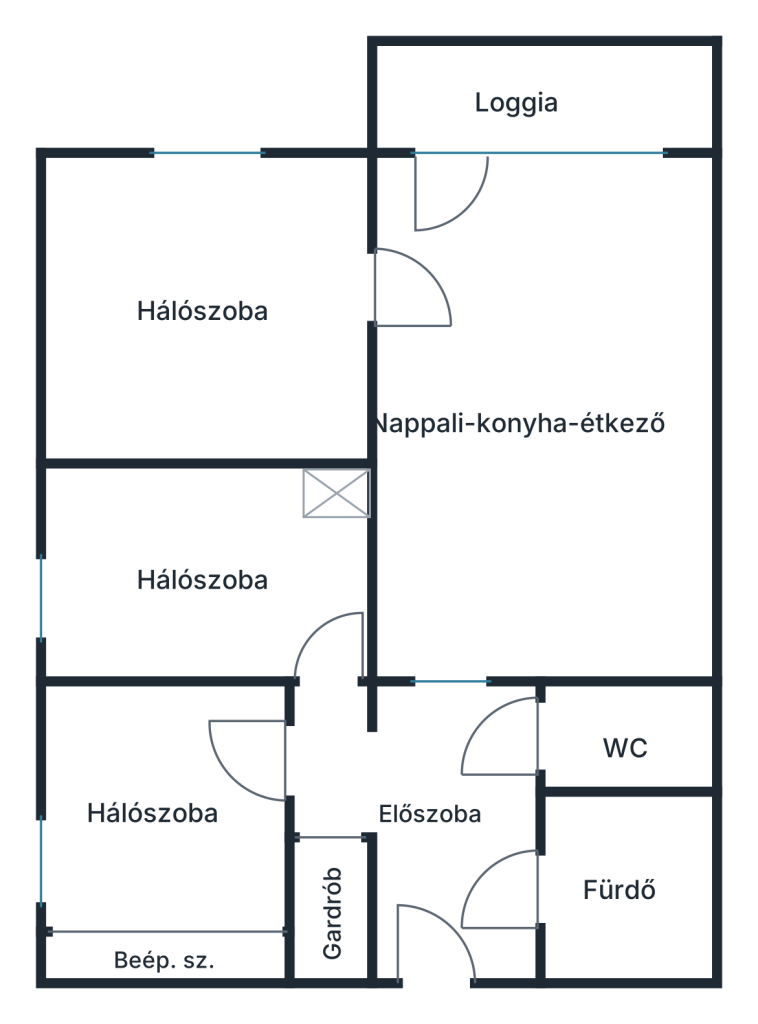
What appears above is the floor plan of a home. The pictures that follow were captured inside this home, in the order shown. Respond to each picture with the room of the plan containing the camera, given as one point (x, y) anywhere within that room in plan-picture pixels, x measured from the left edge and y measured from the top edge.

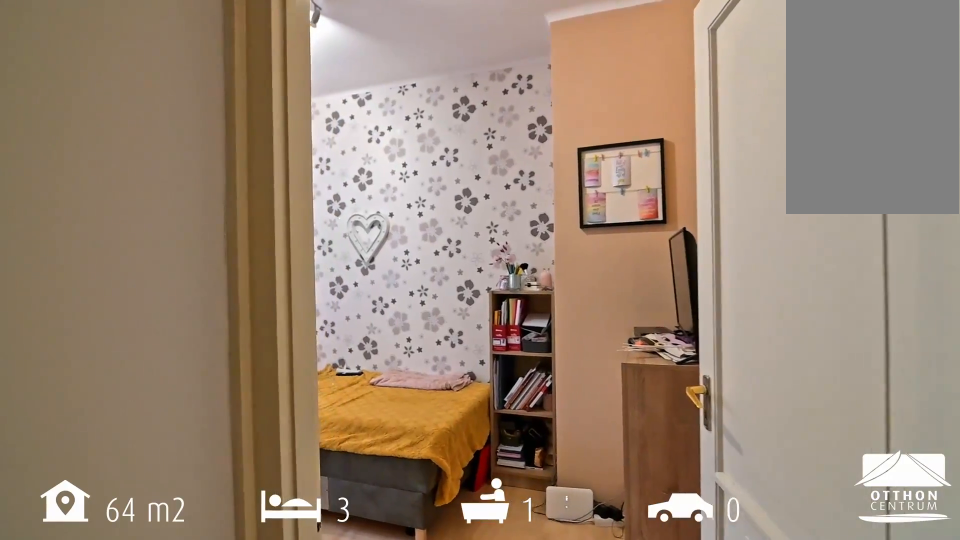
(216, 580)
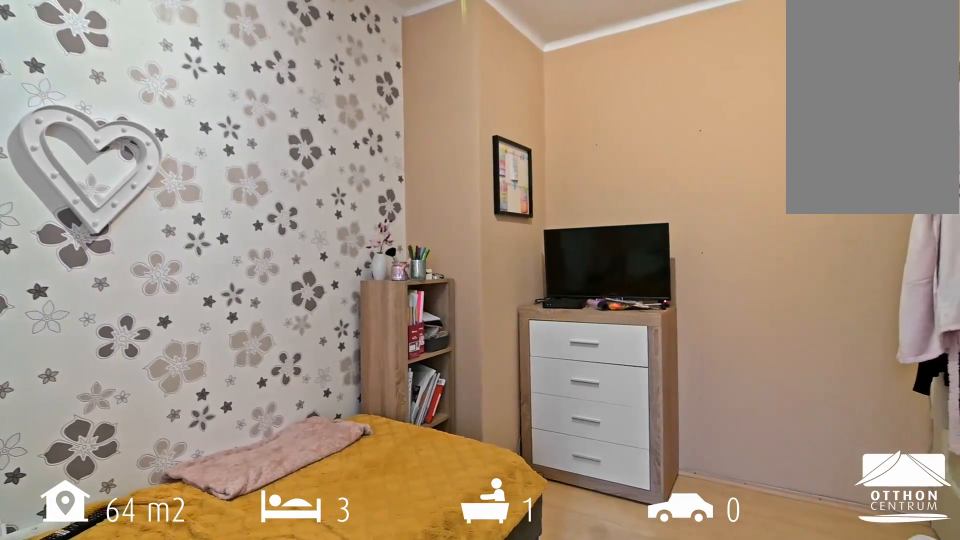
(216, 580)
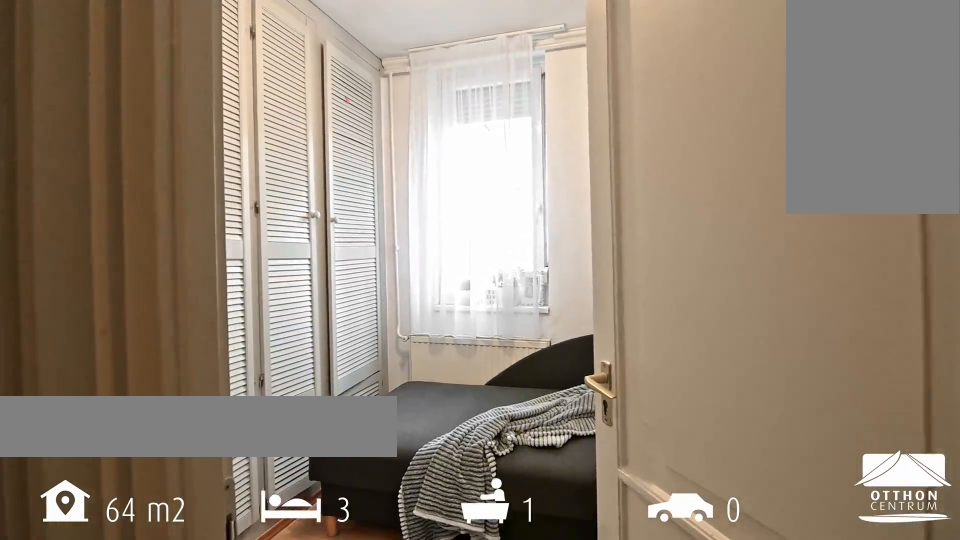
(164, 818)
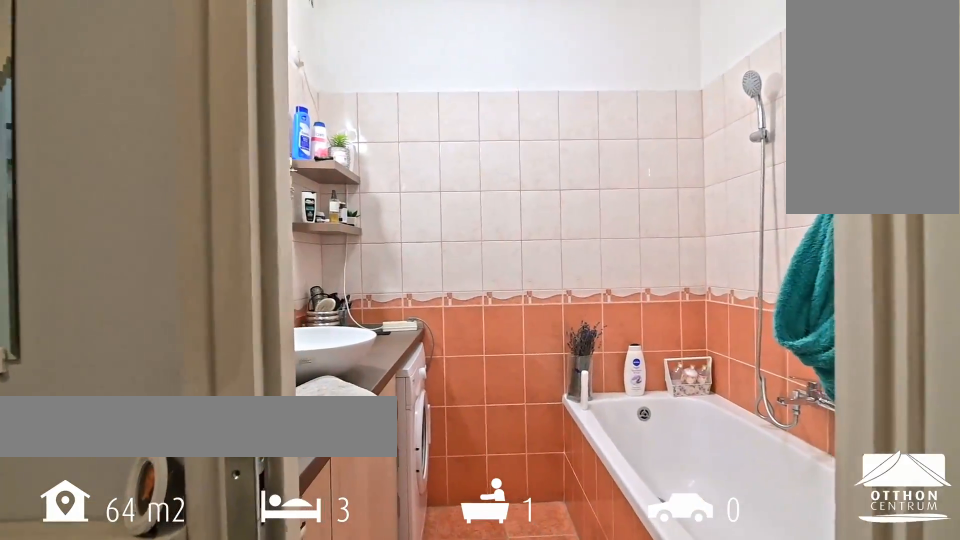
(623, 884)
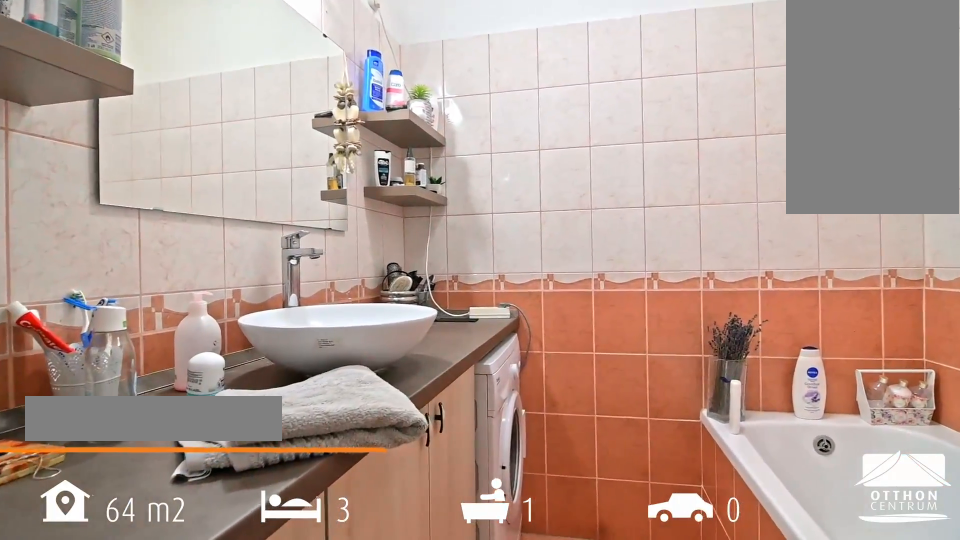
(623, 883)
